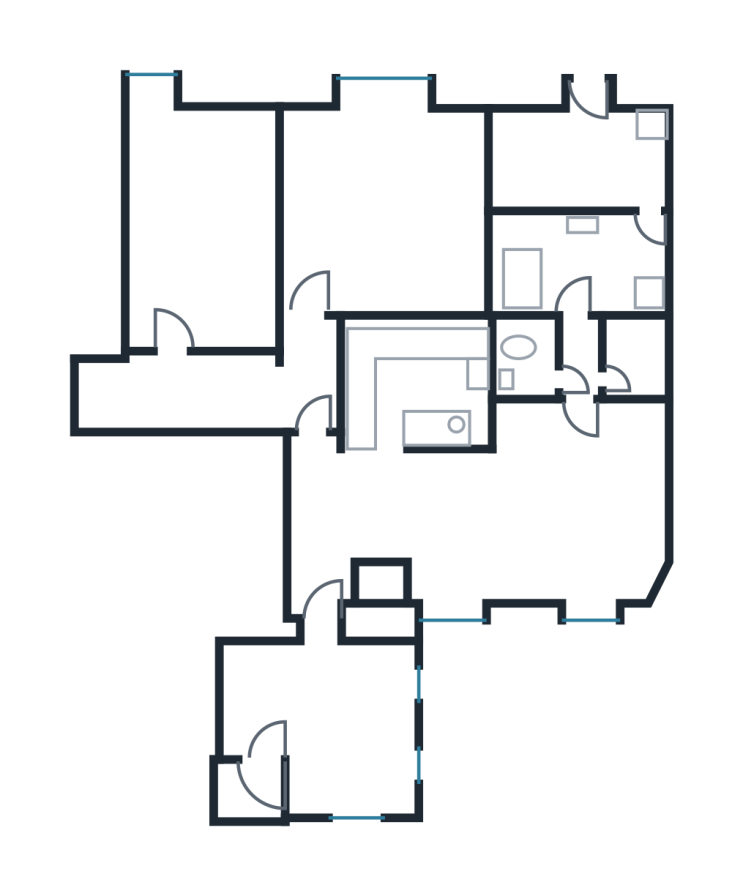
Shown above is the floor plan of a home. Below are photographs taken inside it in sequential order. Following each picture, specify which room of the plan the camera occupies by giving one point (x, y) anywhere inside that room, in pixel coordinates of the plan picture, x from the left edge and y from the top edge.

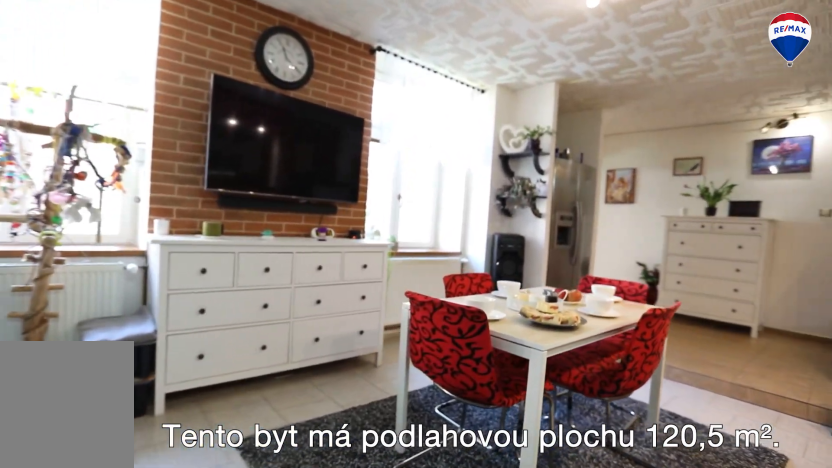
(578, 505)
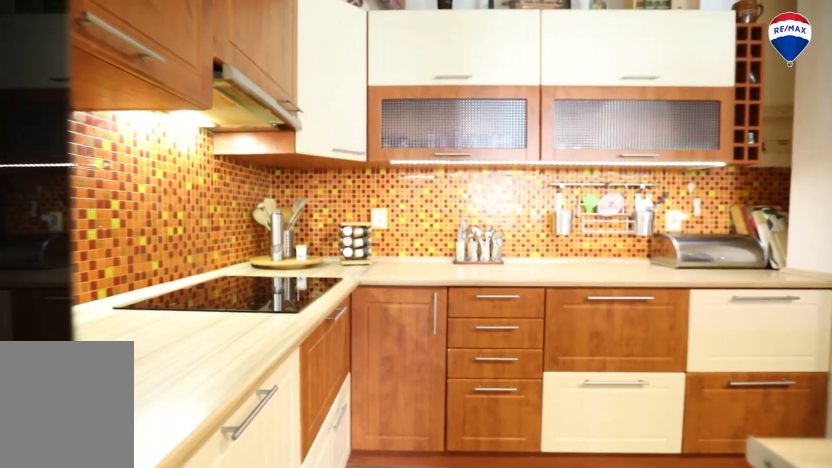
(415, 387)
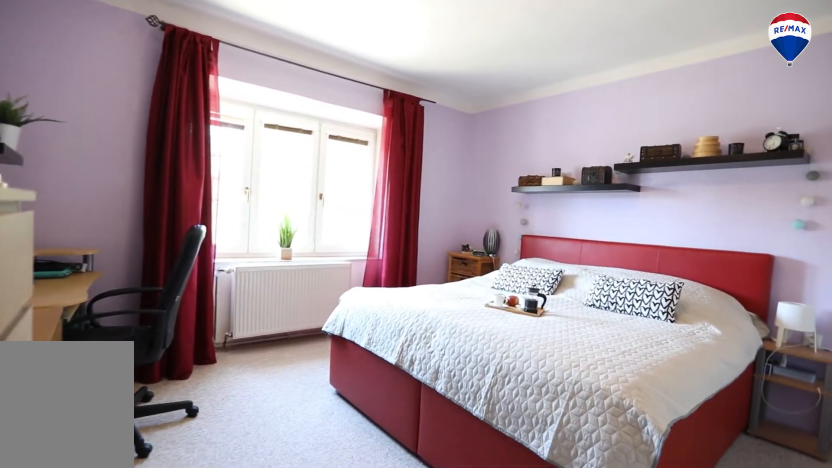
(389, 200)
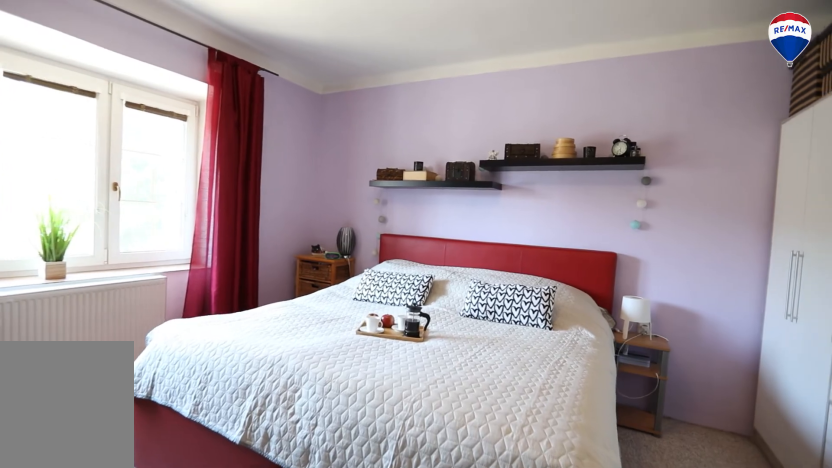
(389, 200)
